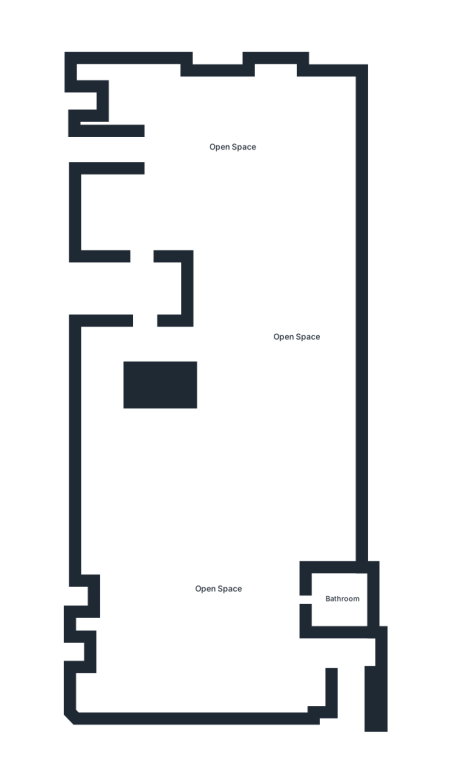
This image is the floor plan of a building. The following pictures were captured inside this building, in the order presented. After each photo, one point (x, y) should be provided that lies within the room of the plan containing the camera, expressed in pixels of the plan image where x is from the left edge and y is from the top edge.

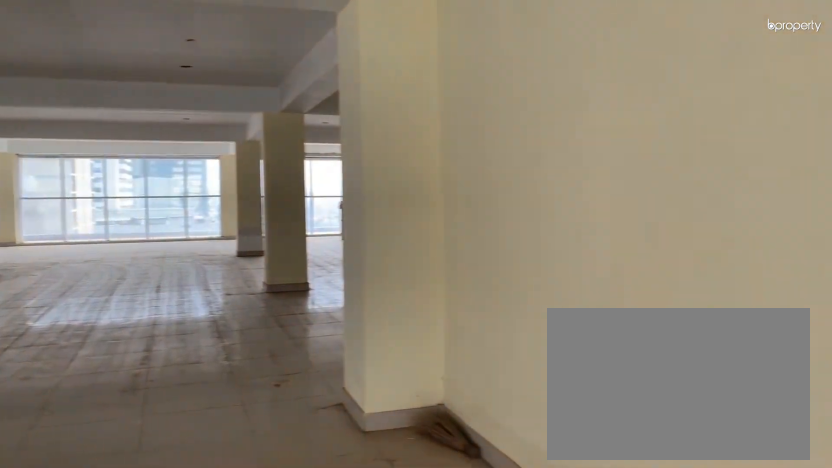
(234, 147)
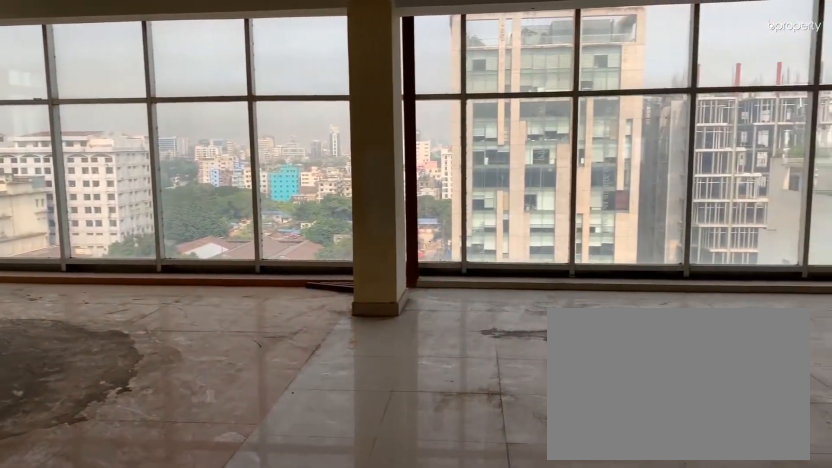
(234, 147)
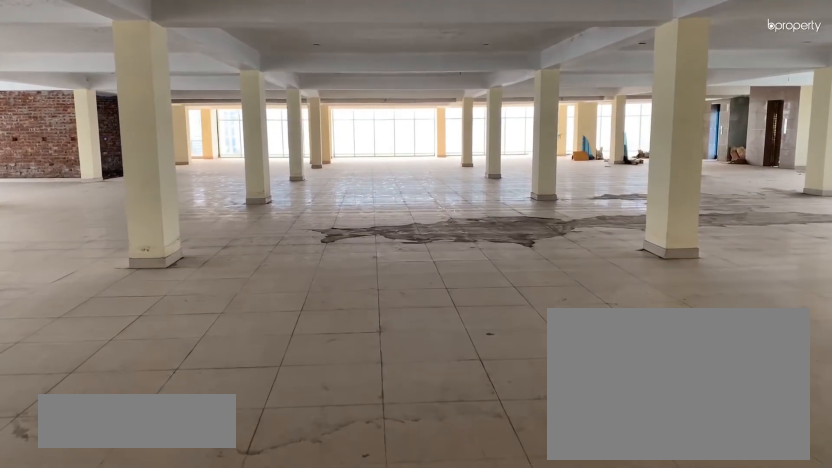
(295, 337)
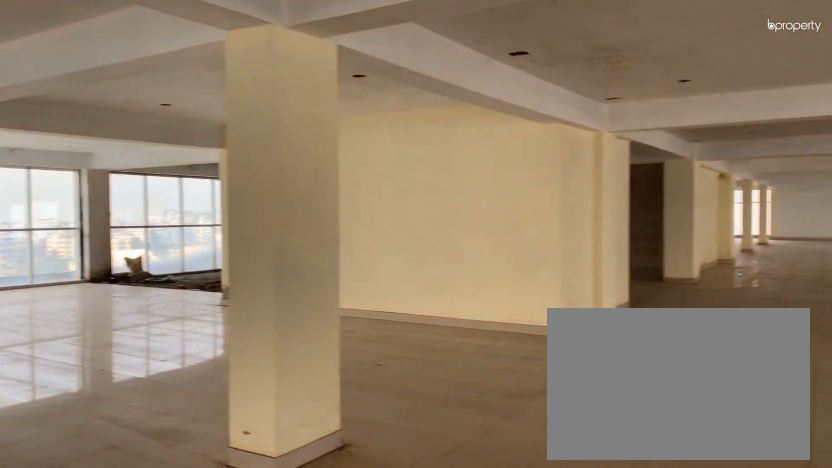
(295, 337)
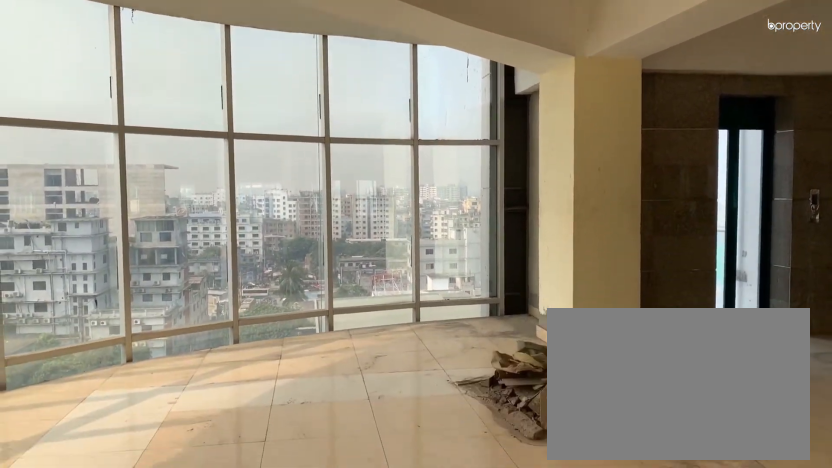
(217, 589)
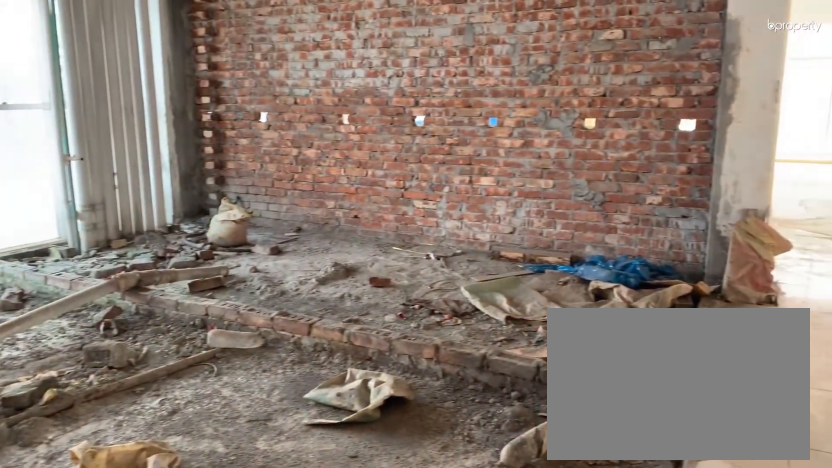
(342, 598)
